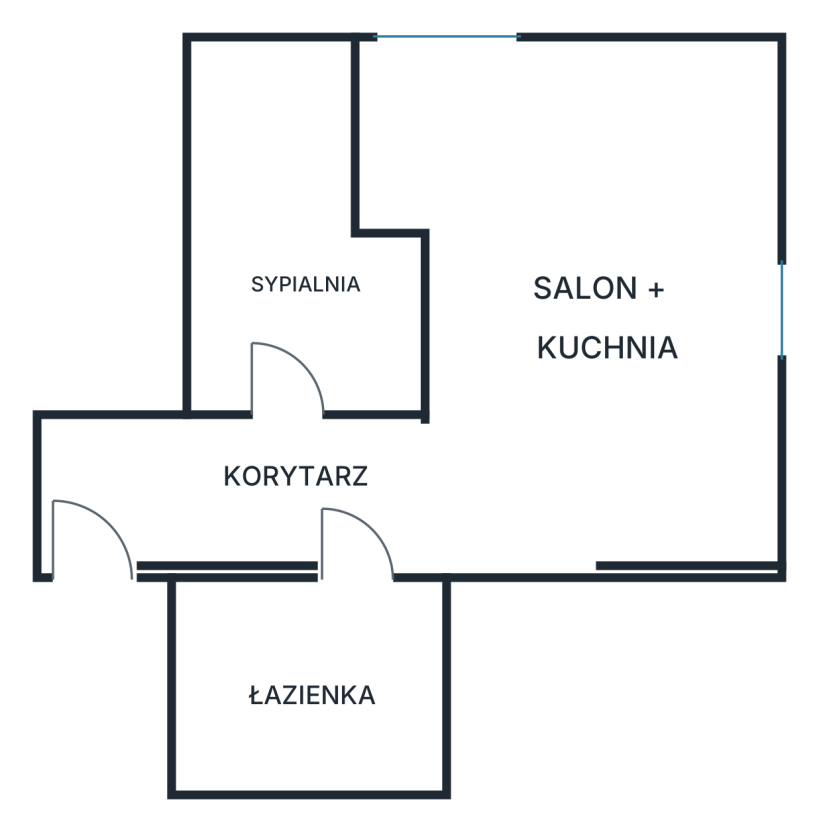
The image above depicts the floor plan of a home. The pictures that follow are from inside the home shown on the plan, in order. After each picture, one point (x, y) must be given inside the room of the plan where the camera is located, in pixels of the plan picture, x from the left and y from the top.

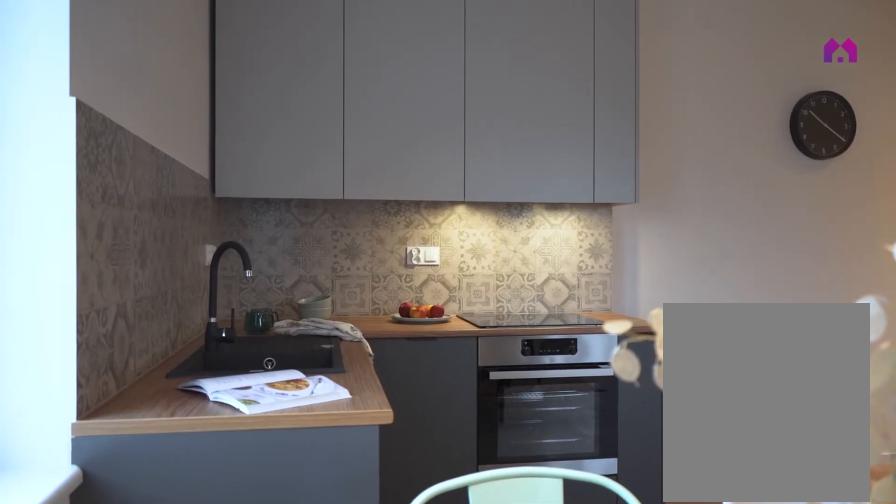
(571, 306)
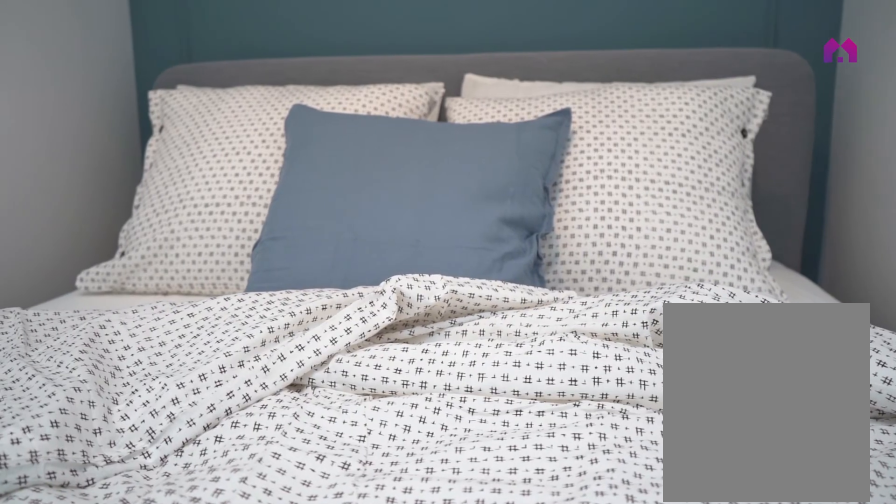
(291, 226)
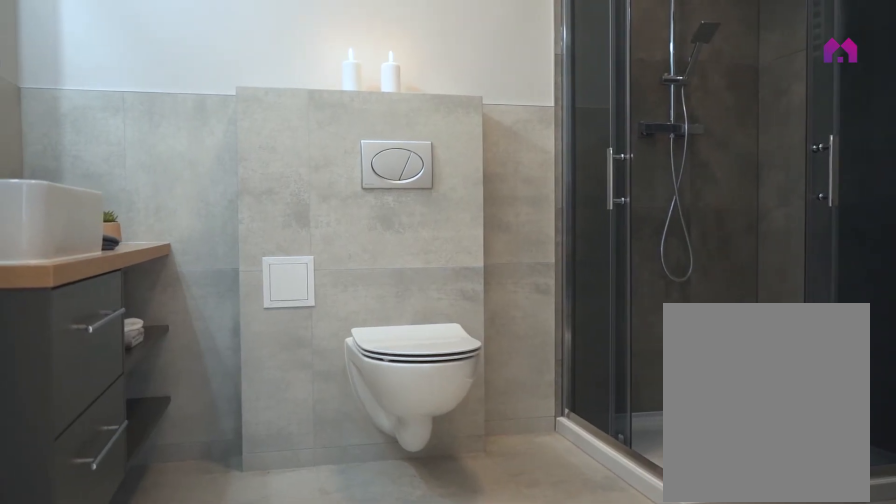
(309, 687)
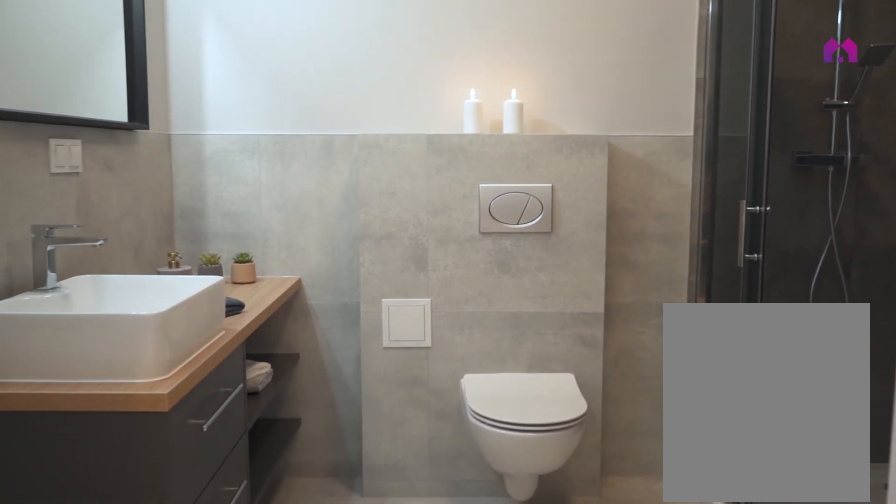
(309, 687)
